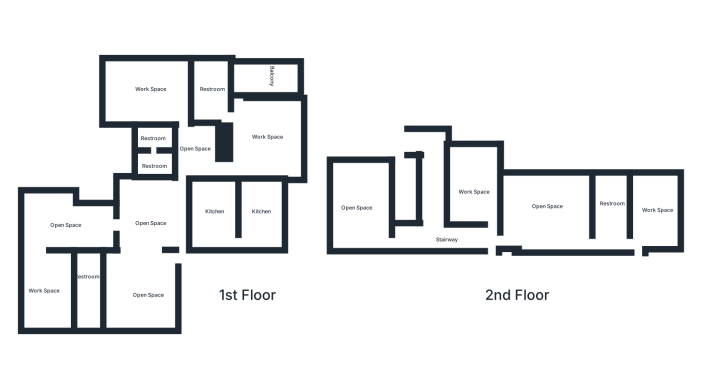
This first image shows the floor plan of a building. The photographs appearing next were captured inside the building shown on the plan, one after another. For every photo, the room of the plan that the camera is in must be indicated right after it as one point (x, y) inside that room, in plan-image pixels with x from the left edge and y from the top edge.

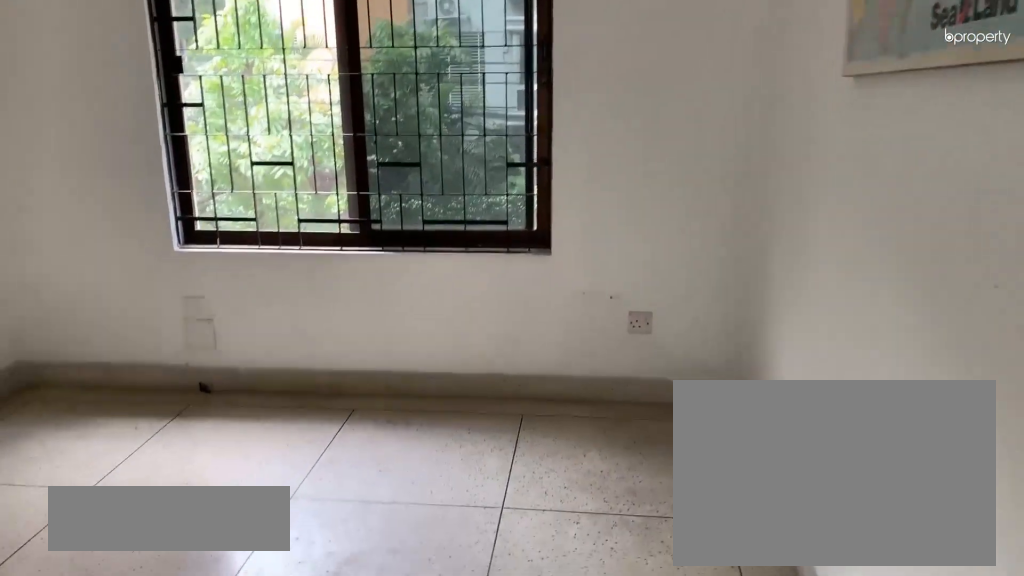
(477, 189)
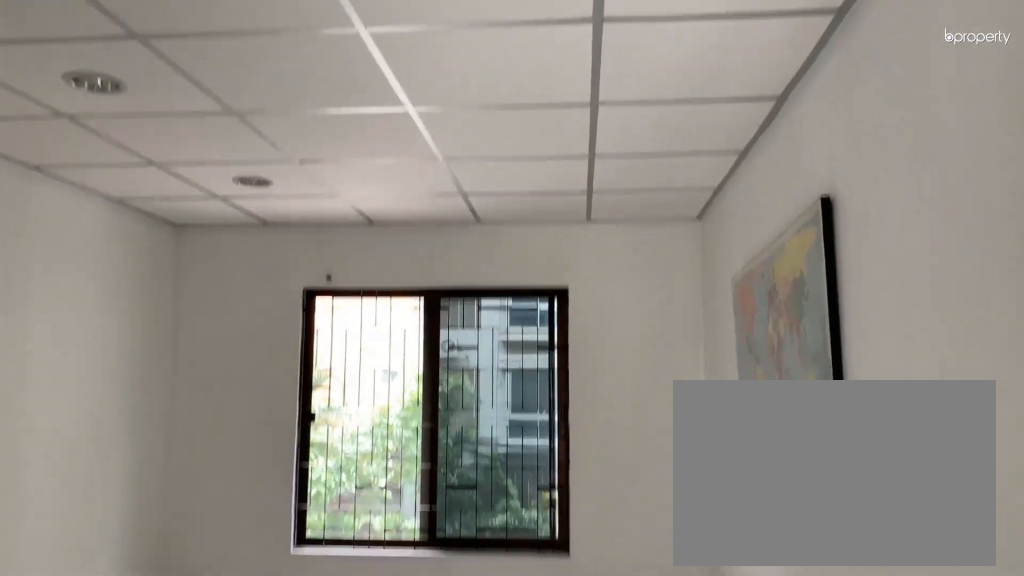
(477, 189)
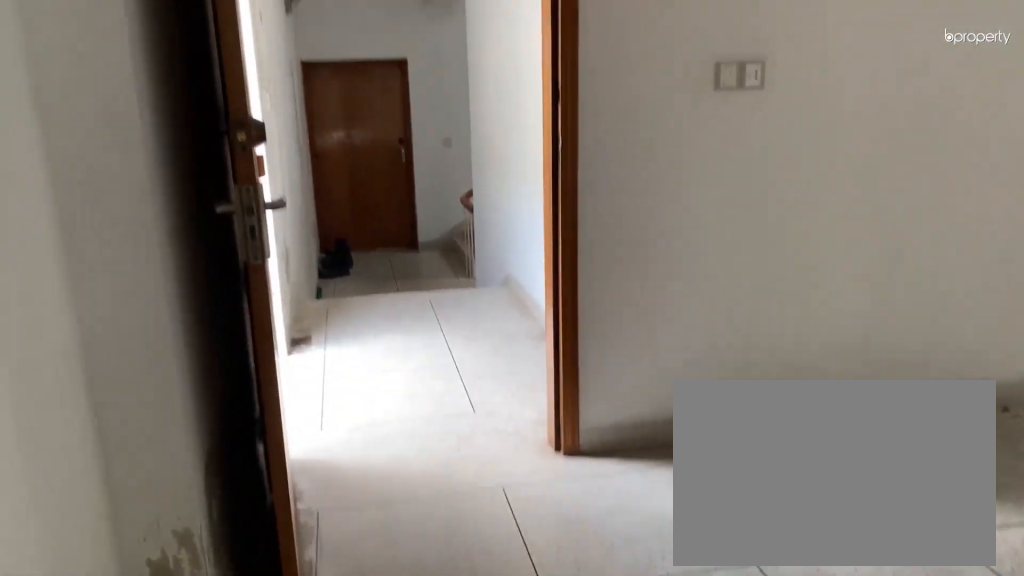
(551, 213)
